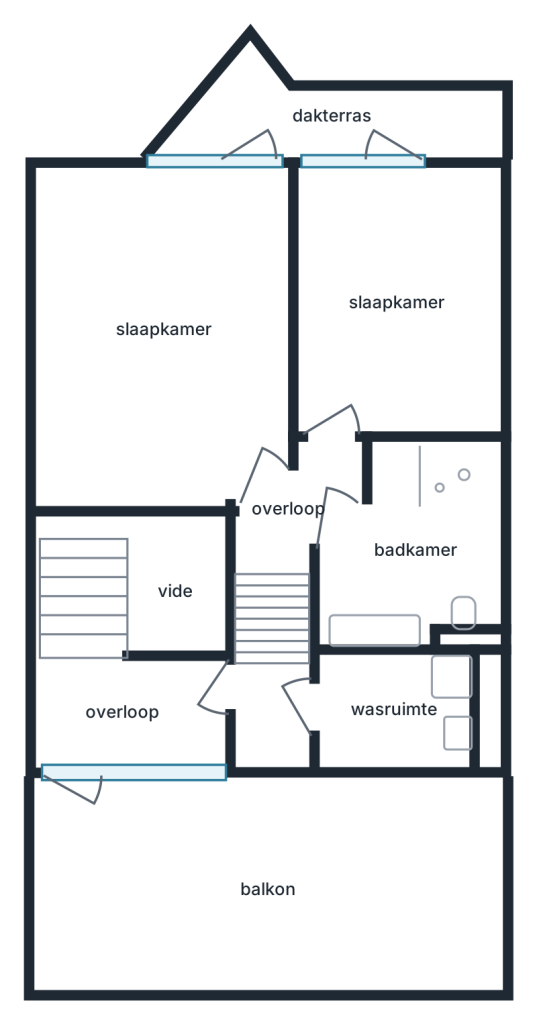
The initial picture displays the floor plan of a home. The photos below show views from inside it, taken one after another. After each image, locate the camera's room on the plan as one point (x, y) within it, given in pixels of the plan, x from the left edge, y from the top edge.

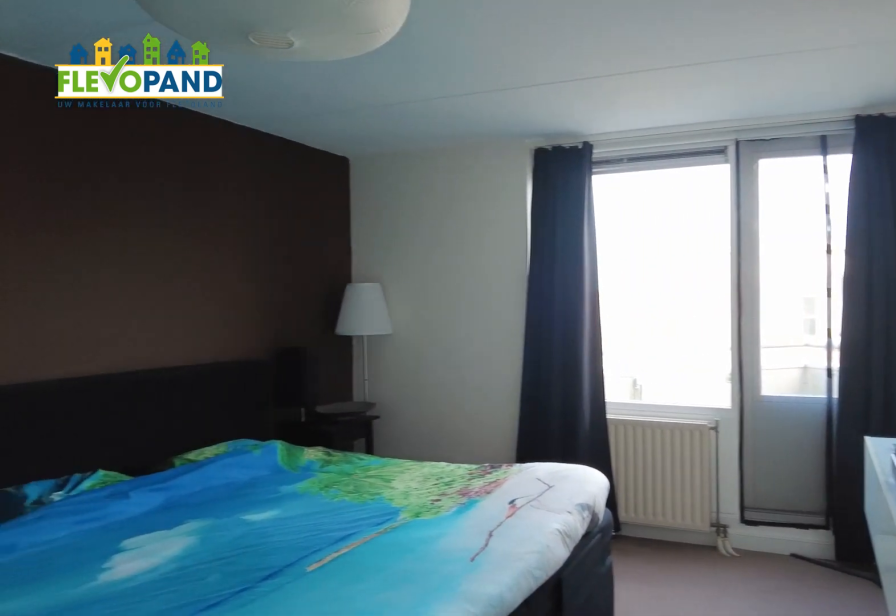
(81, 203)
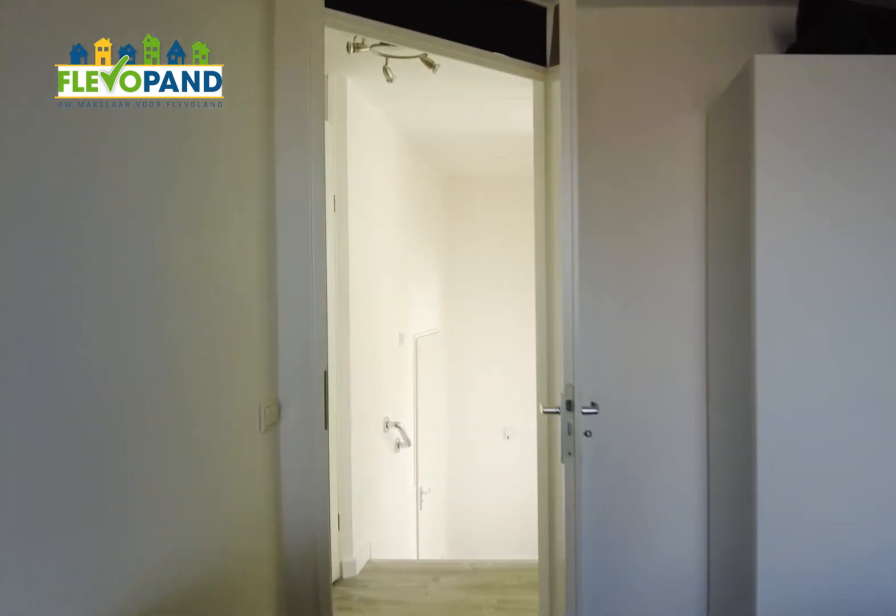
(81, 203)
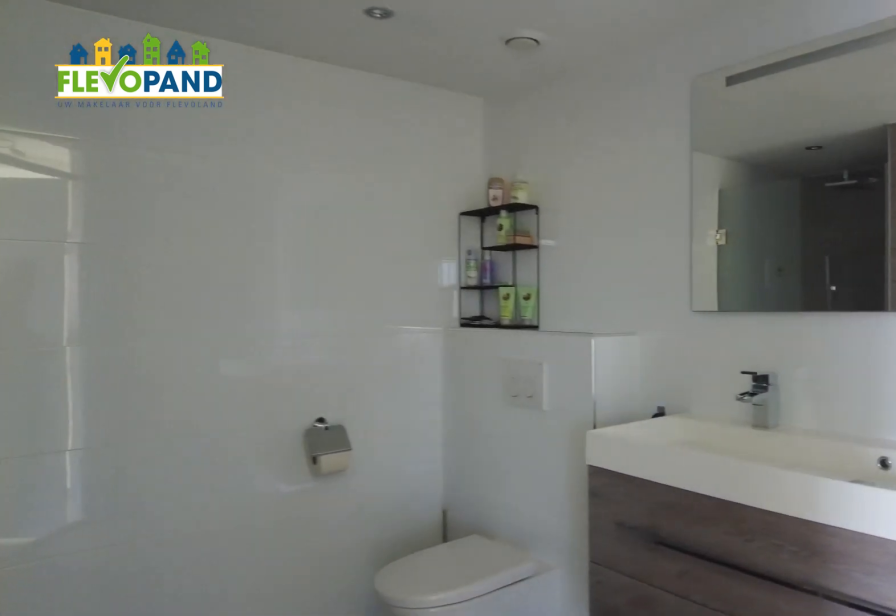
(373, 629)
